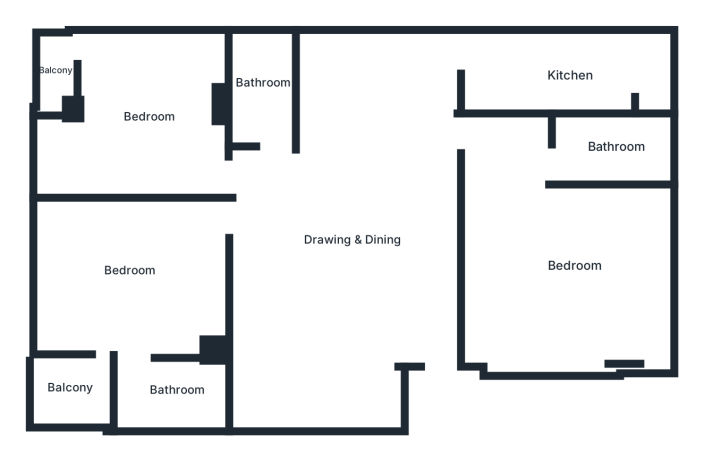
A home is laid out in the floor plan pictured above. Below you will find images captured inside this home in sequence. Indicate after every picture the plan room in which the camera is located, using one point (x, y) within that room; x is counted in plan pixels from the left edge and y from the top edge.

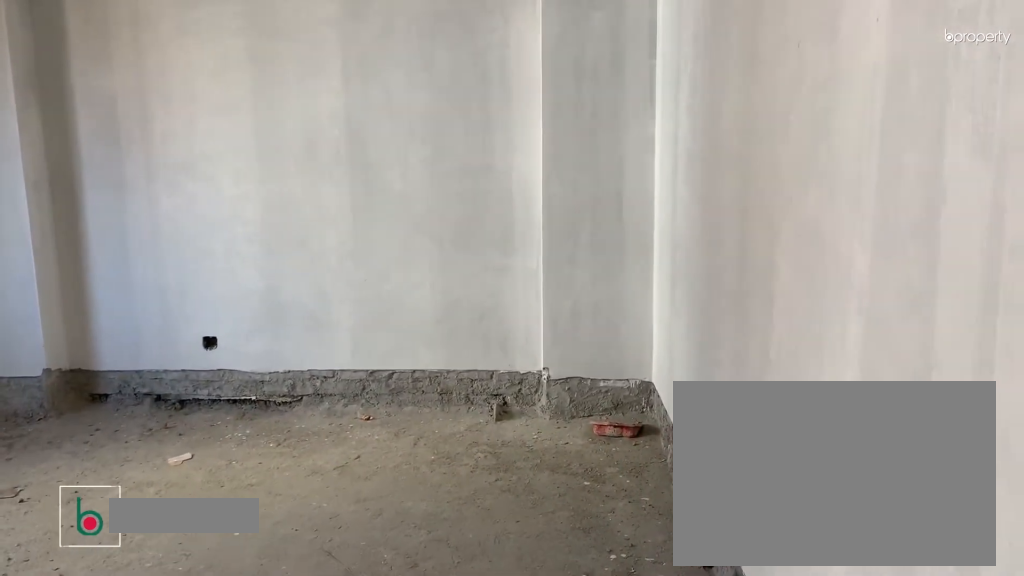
(574, 264)
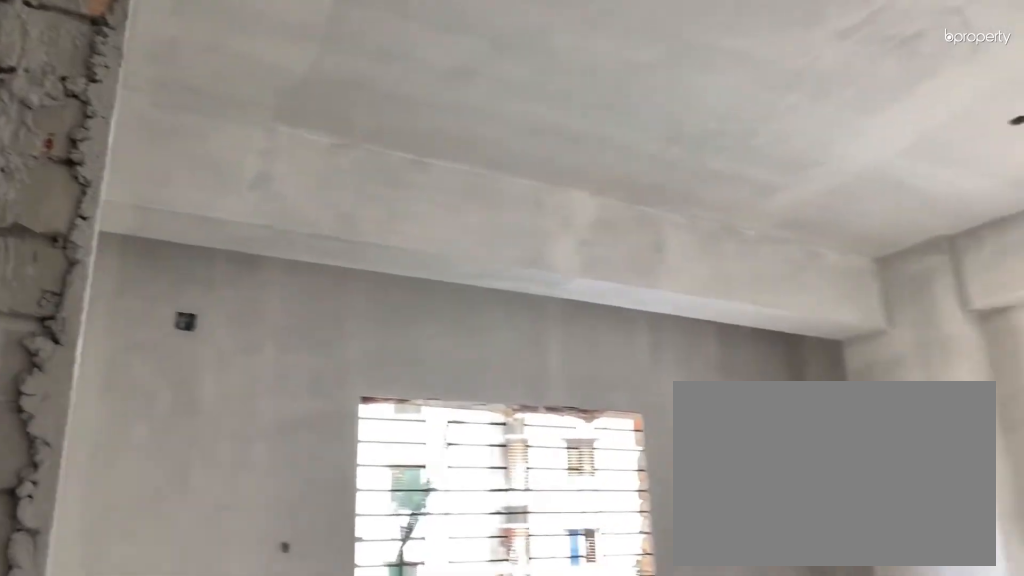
(574, 264)
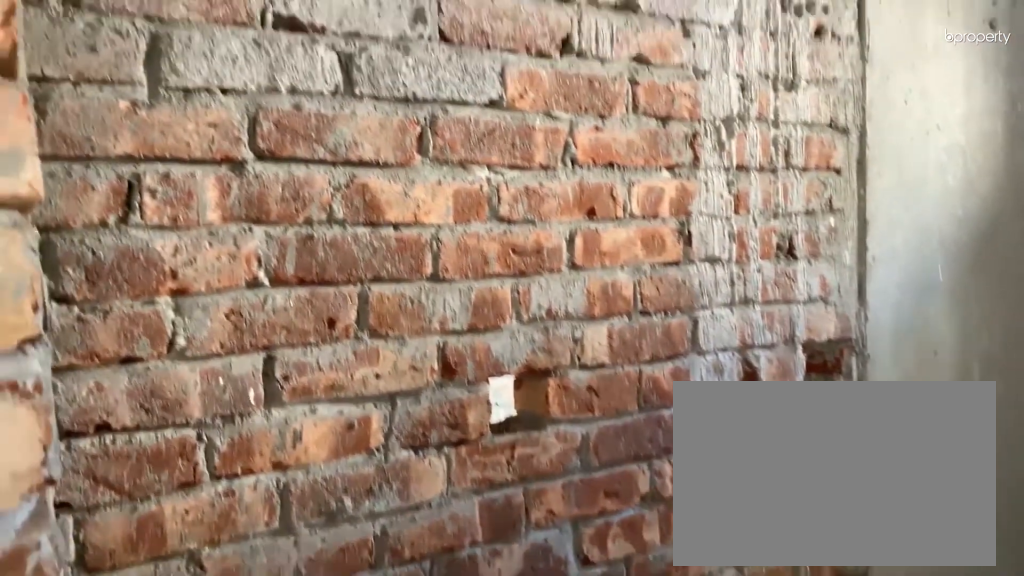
(618, 143)
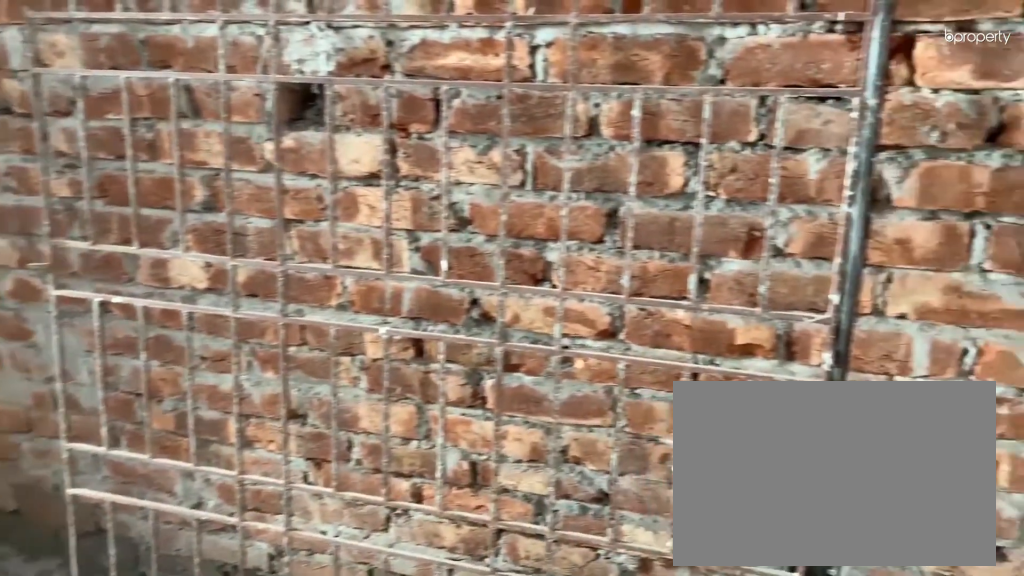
(564, 76)
